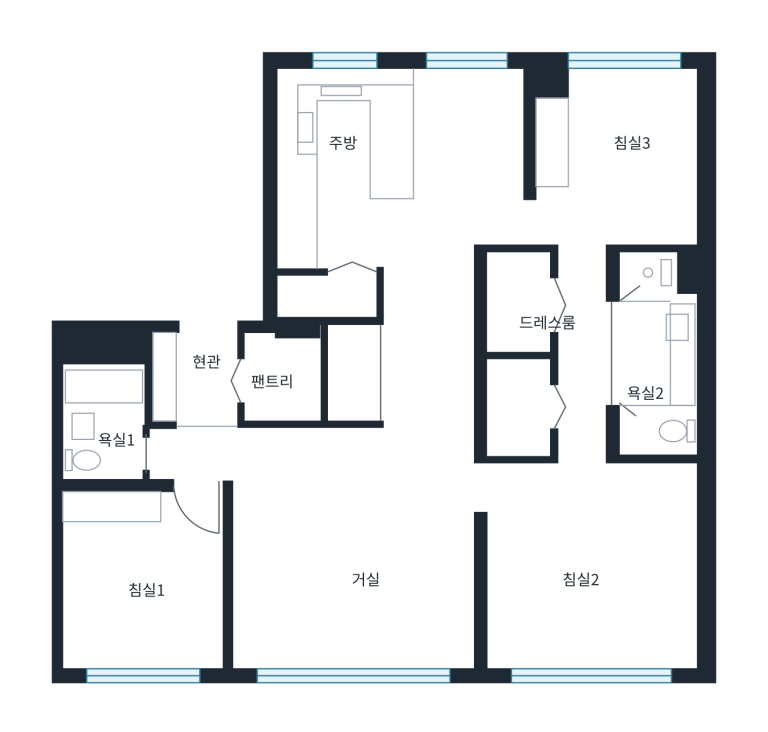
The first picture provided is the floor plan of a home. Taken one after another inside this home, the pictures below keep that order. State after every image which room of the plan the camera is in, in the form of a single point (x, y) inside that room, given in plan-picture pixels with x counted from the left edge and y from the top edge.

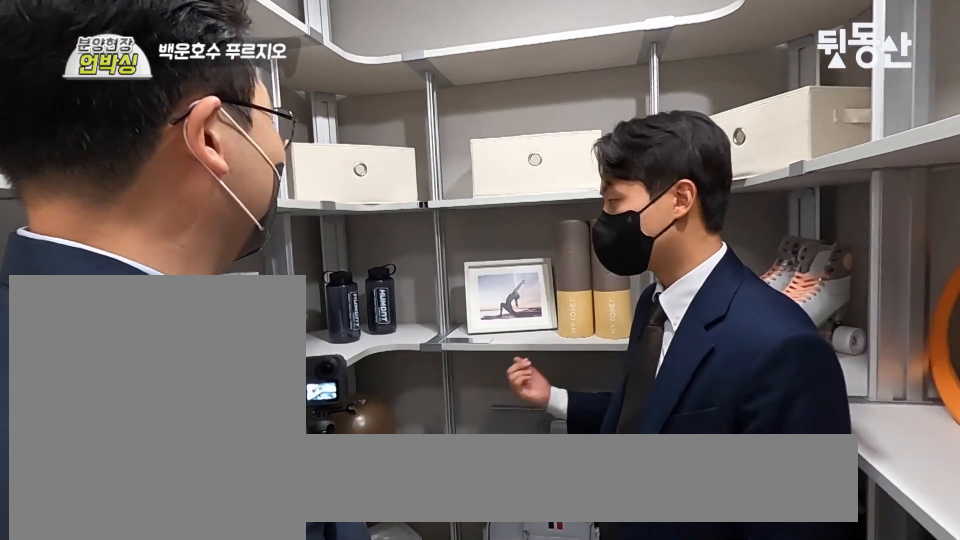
(199, 384)
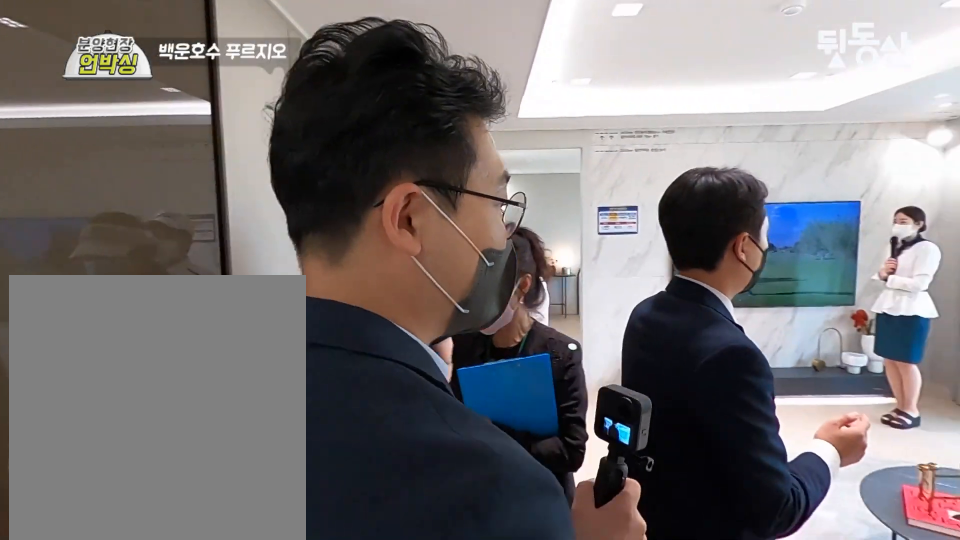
(371, 598)
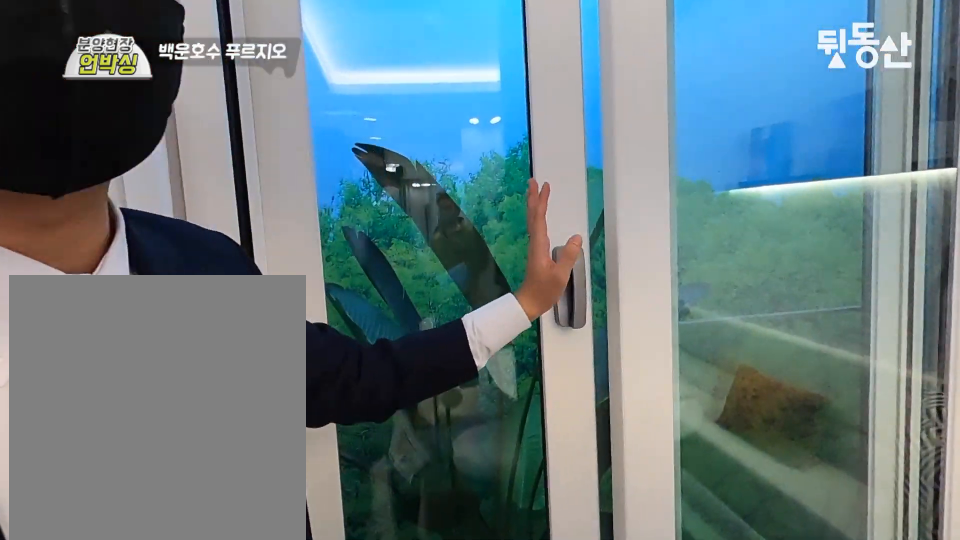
(465, 185)
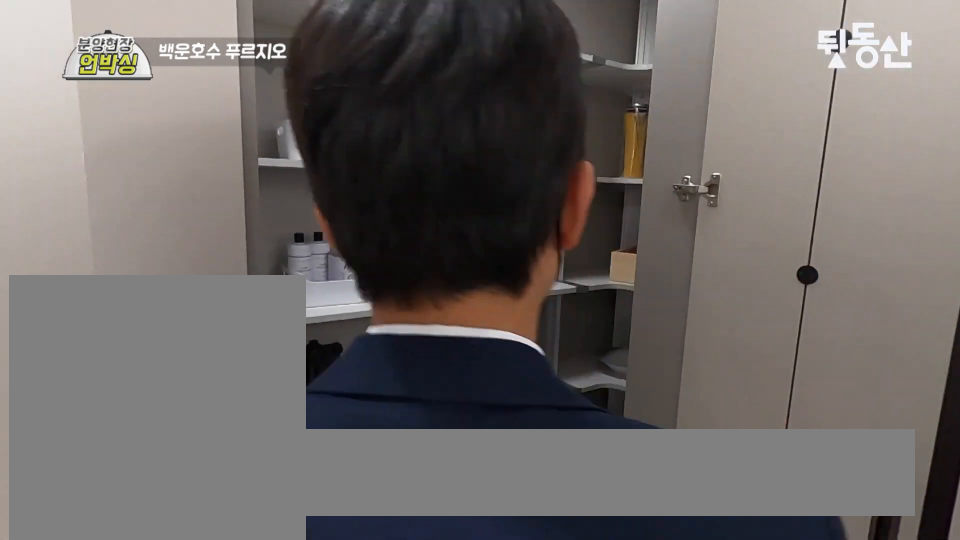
(354, 279)
